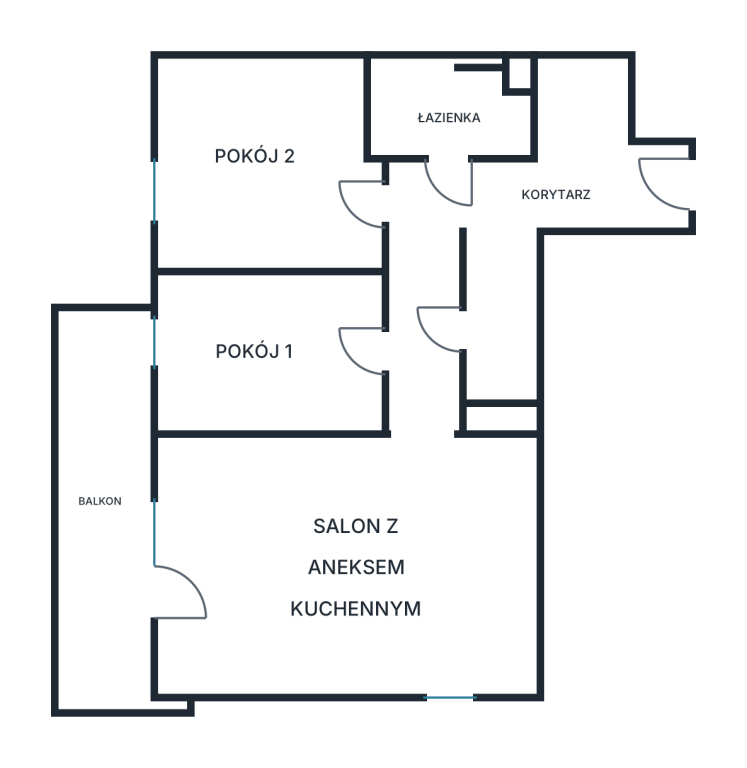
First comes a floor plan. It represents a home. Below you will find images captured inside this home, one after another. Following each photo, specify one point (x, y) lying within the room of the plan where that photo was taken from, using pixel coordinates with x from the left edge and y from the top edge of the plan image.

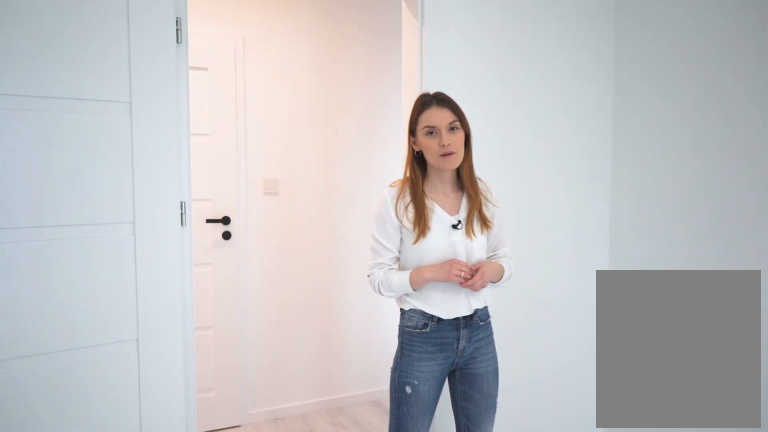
(265, 353)
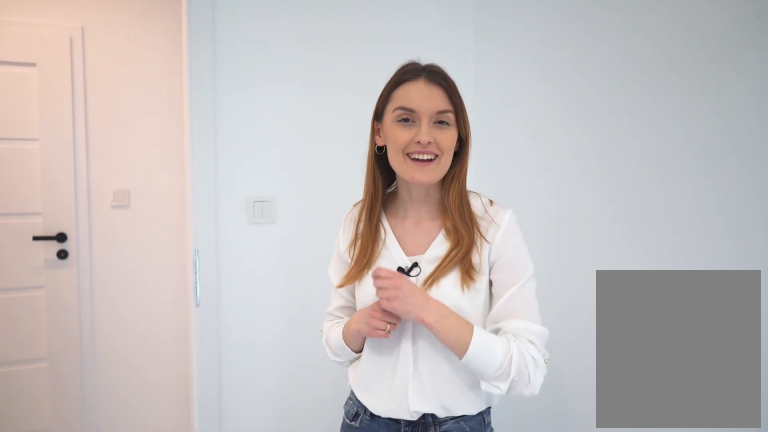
(265, 354)
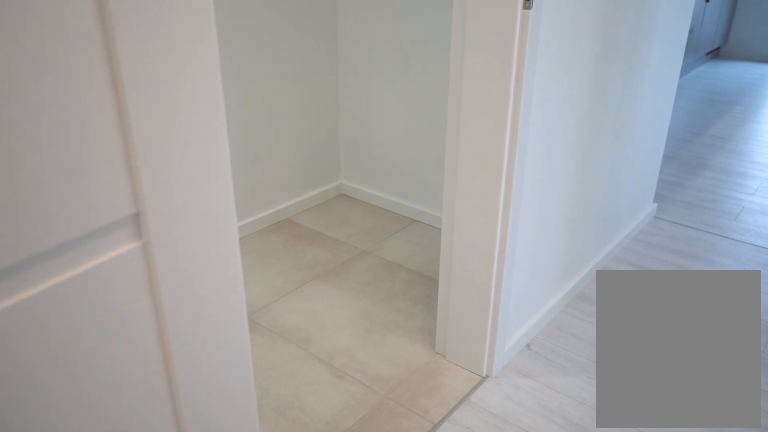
(499, 316)
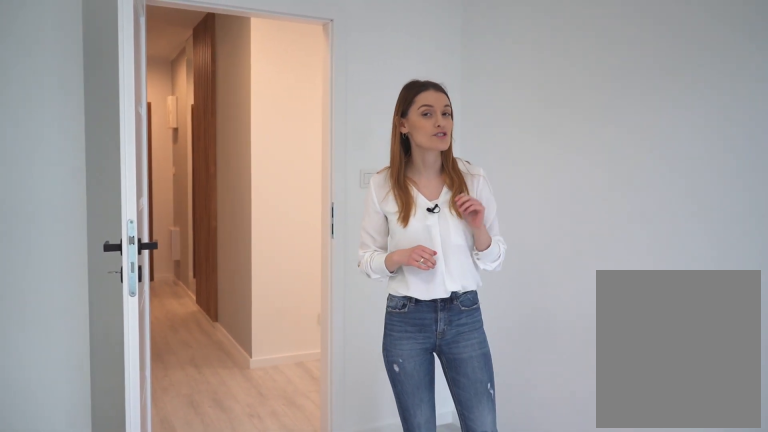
(262, 166)
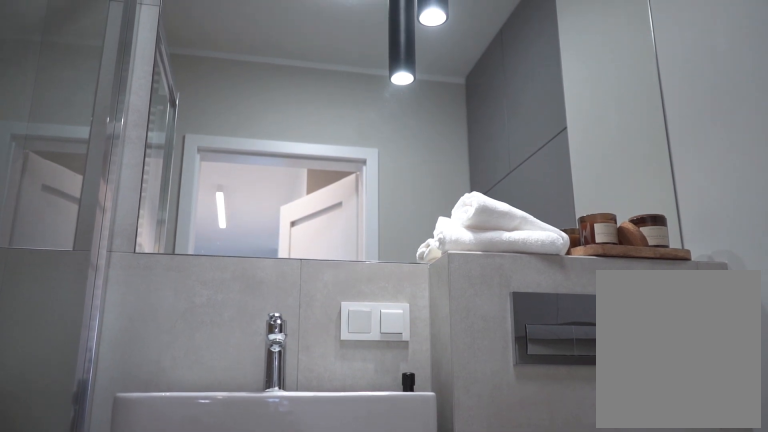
(445, 114)
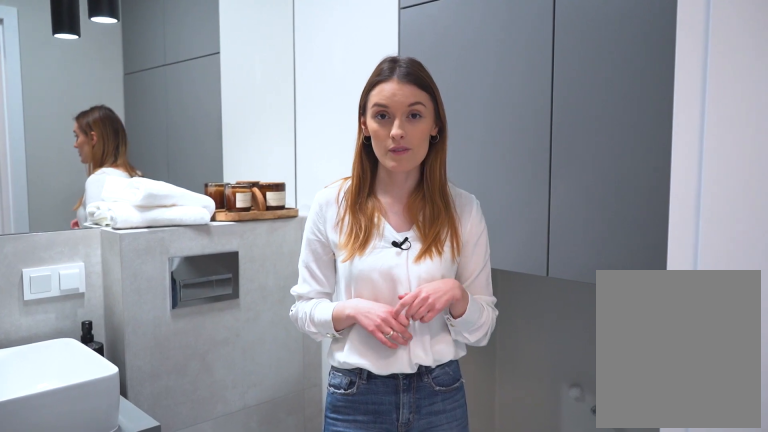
(446, 115)
